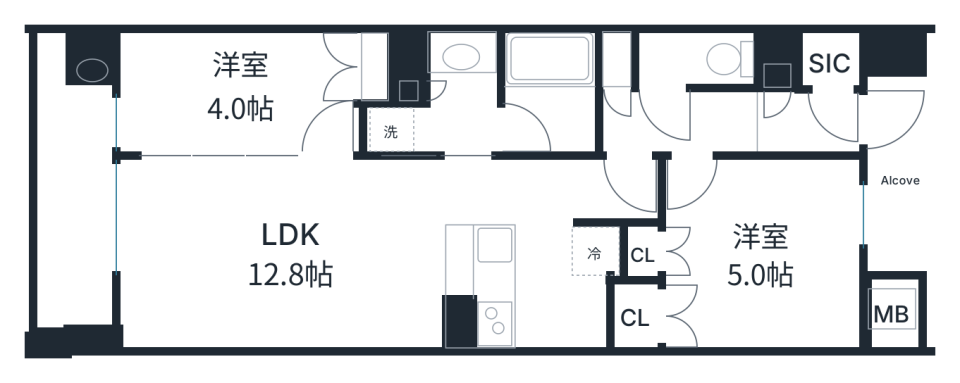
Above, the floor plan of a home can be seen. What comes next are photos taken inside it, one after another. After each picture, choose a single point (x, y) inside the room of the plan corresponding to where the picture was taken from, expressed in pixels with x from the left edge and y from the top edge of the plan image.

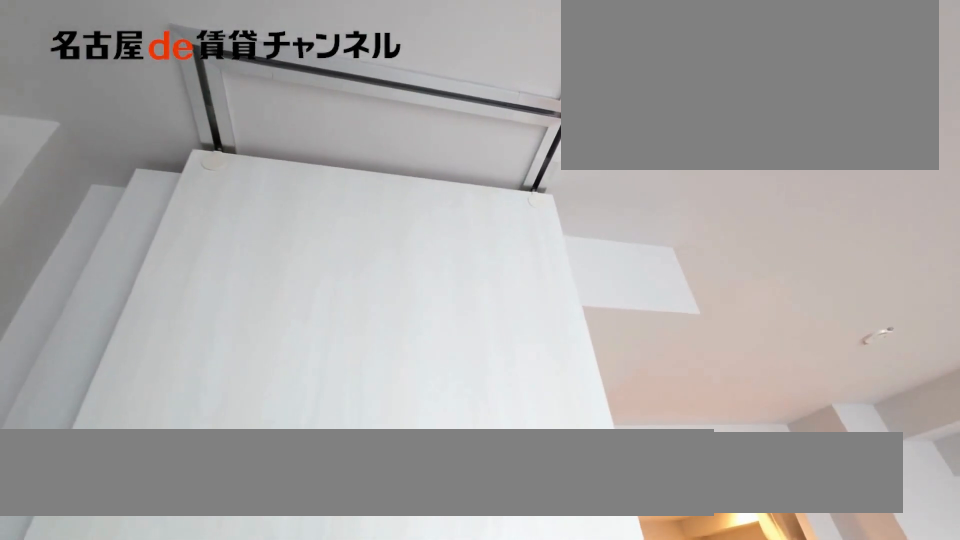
(235, 96)
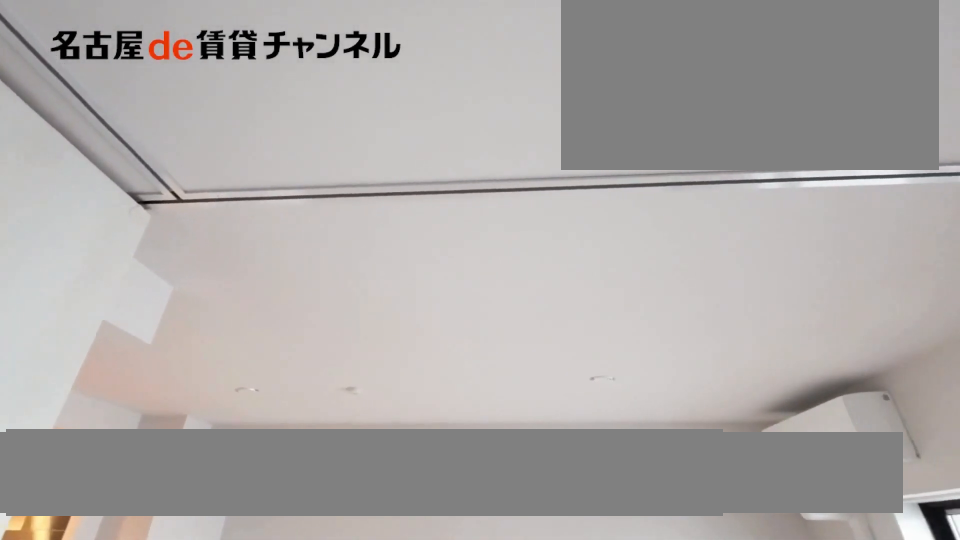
(277, 251)
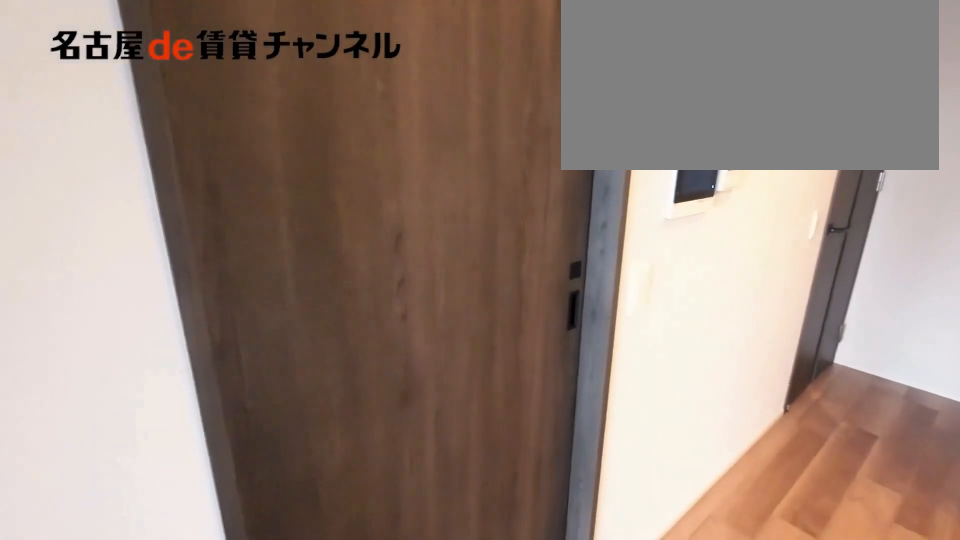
(277, 251)
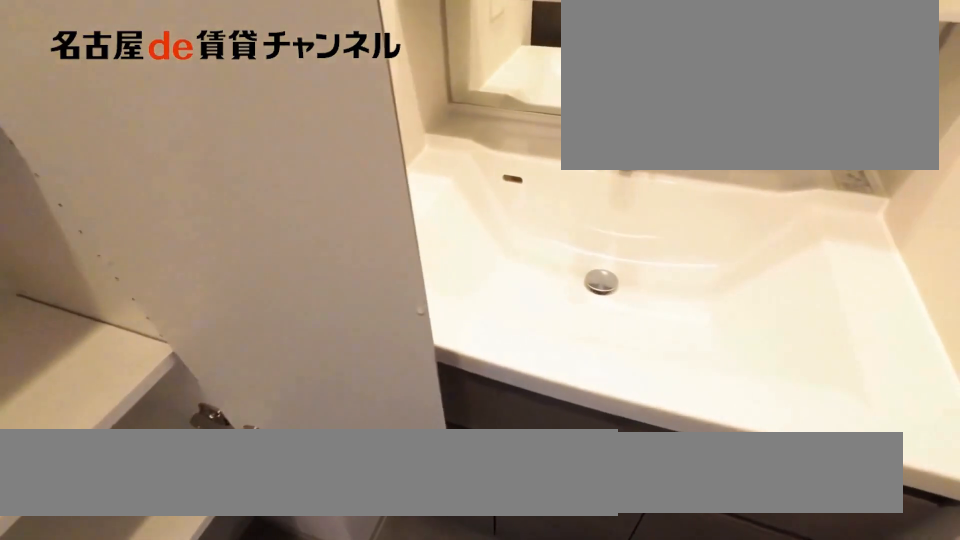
(435, 100)
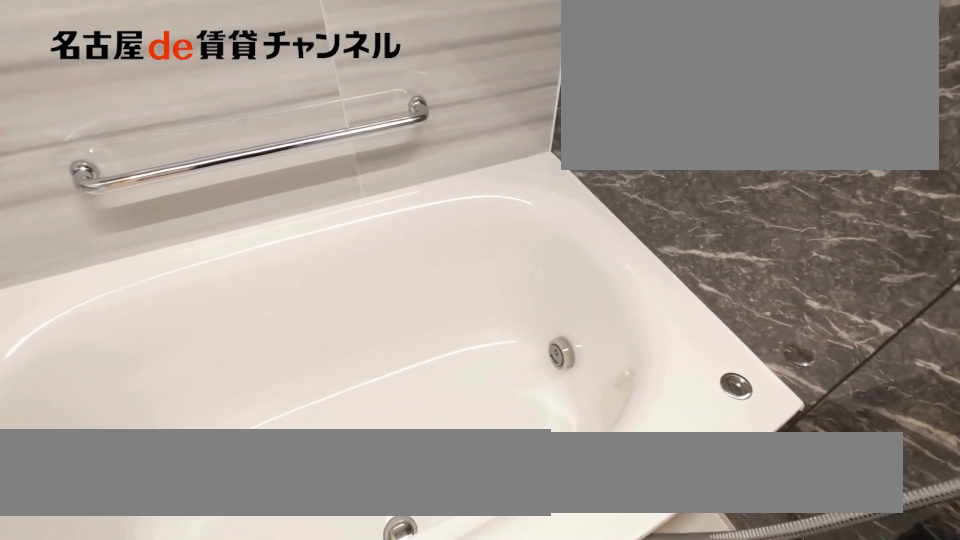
(547, 96)
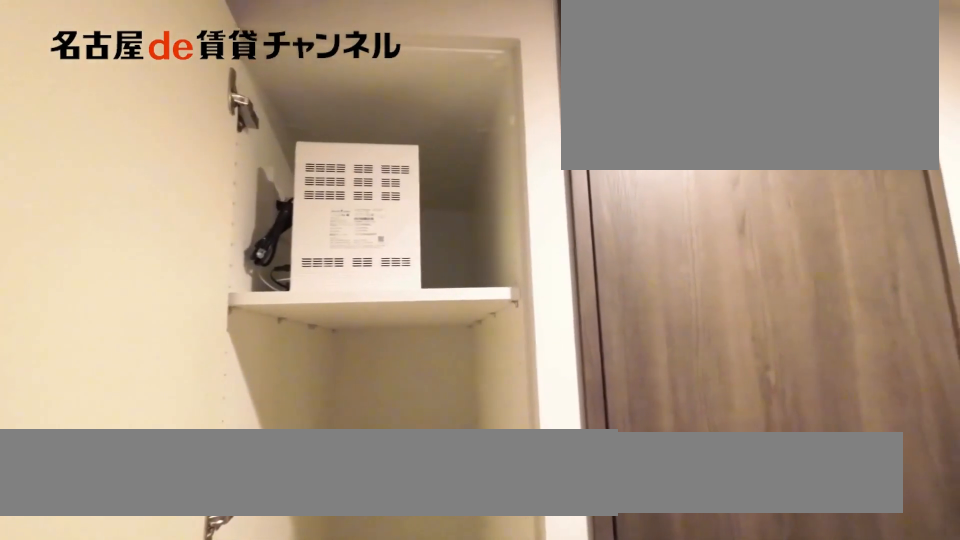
(616, 62)
